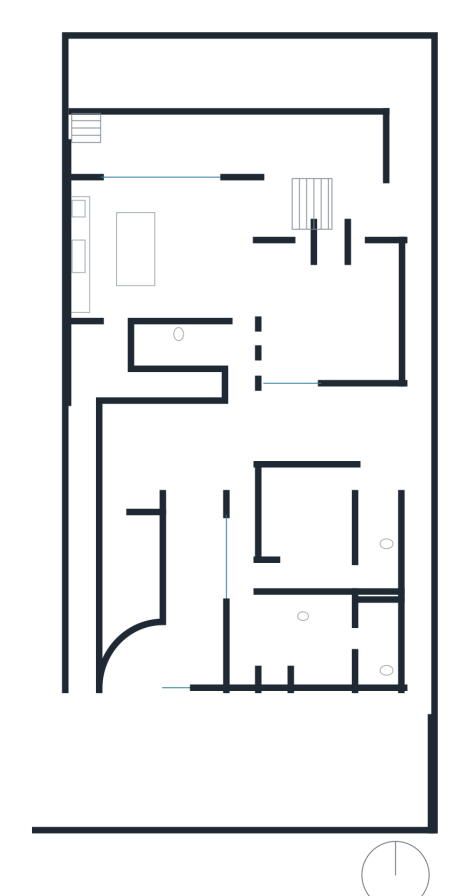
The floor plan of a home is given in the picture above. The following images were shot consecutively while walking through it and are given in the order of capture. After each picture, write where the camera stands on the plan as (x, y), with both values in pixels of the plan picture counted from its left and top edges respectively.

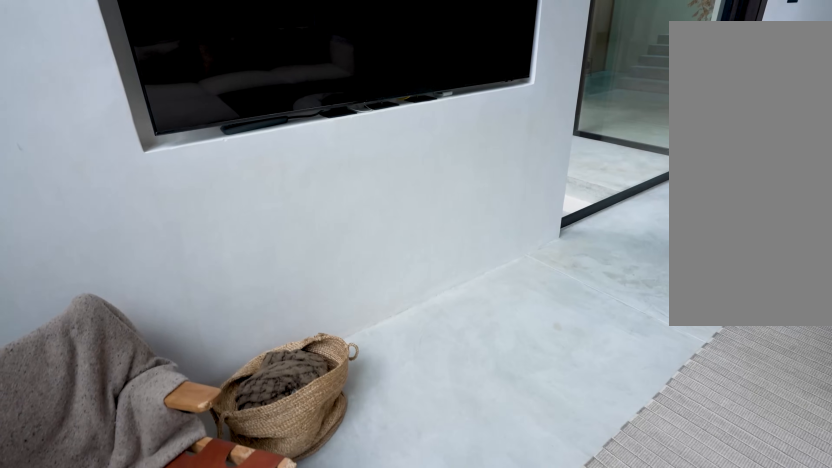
(373, 338)
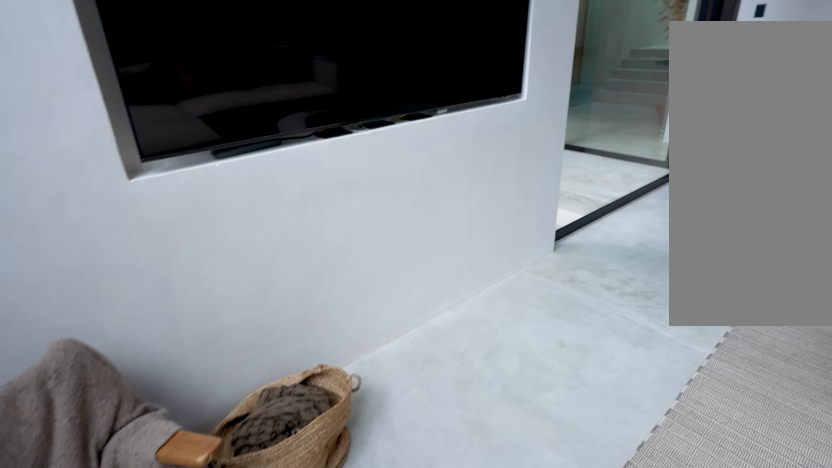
(373, 337)
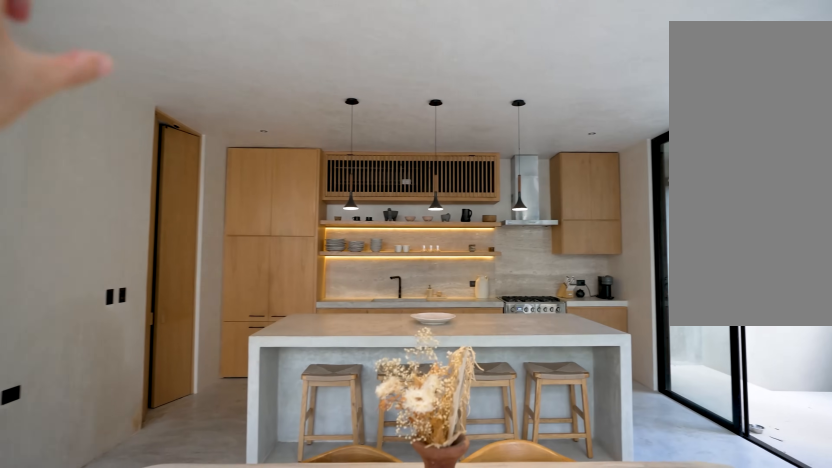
(275, 326)
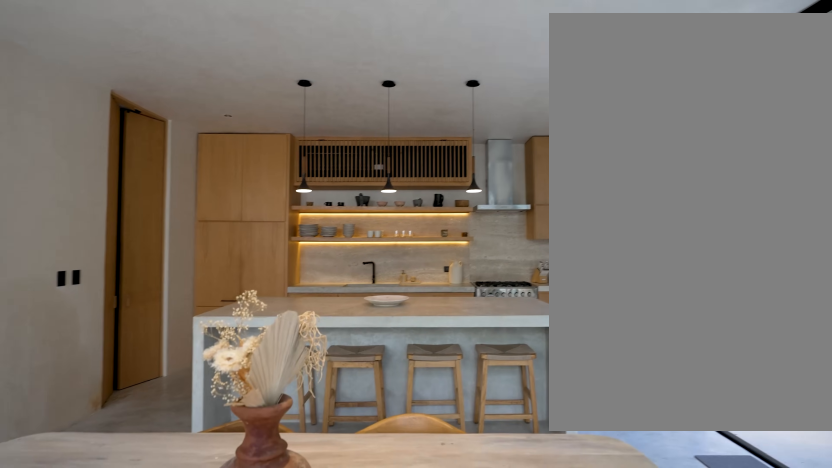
(244, 269)
